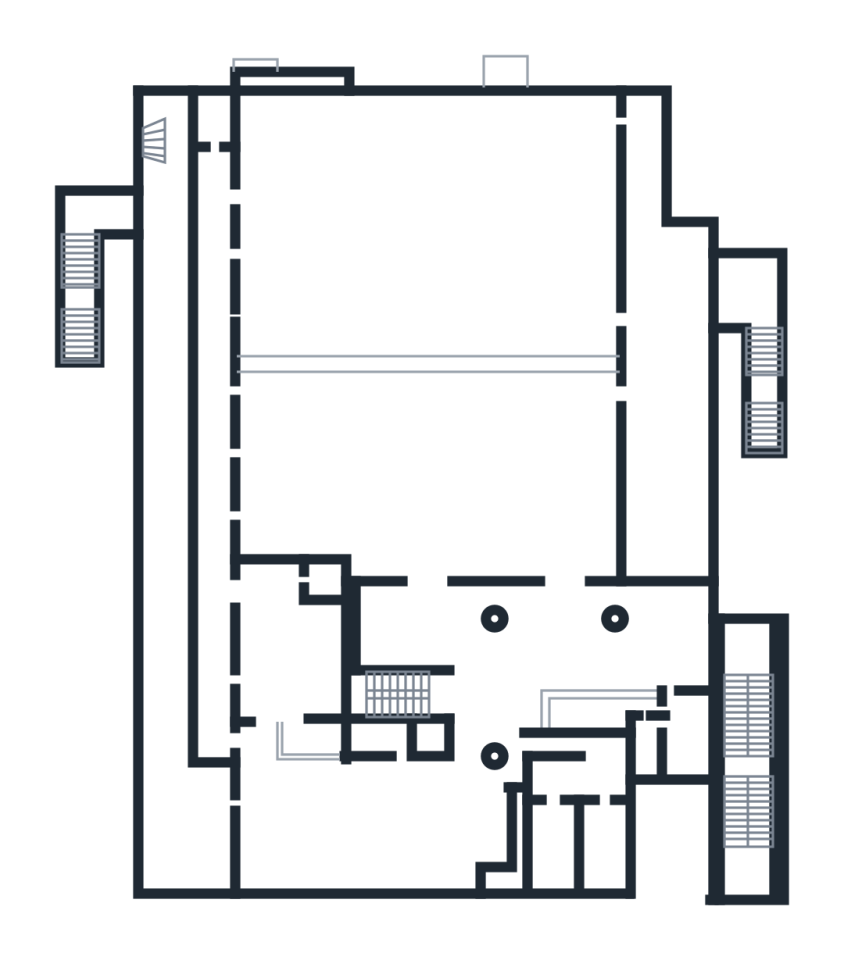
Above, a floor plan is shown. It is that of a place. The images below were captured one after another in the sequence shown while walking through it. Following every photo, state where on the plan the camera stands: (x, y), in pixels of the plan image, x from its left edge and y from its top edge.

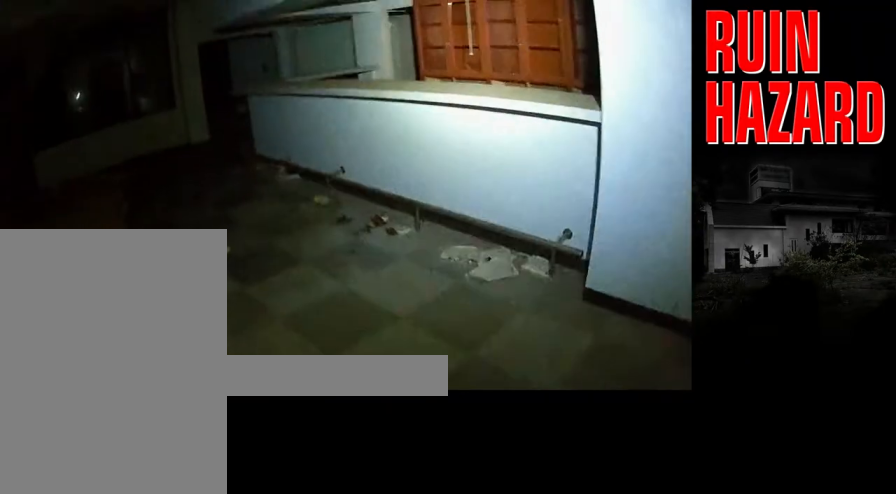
(380, 833)
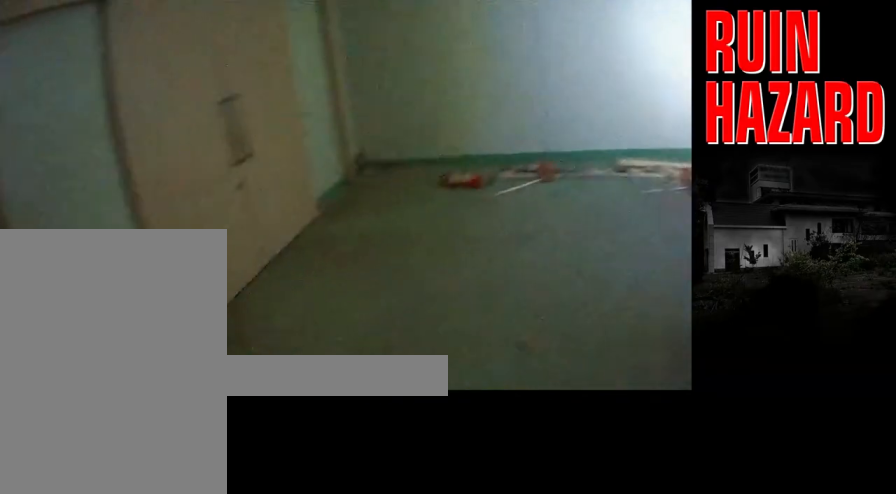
(286, 644)
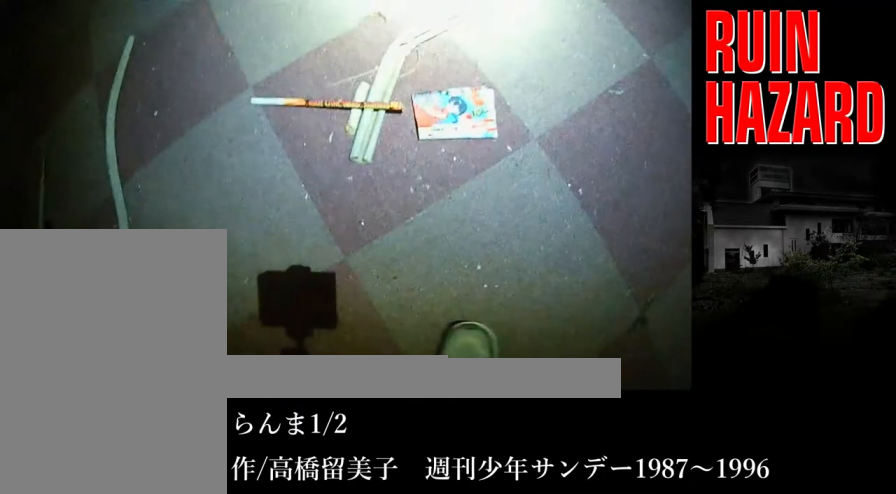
(438, 338)
